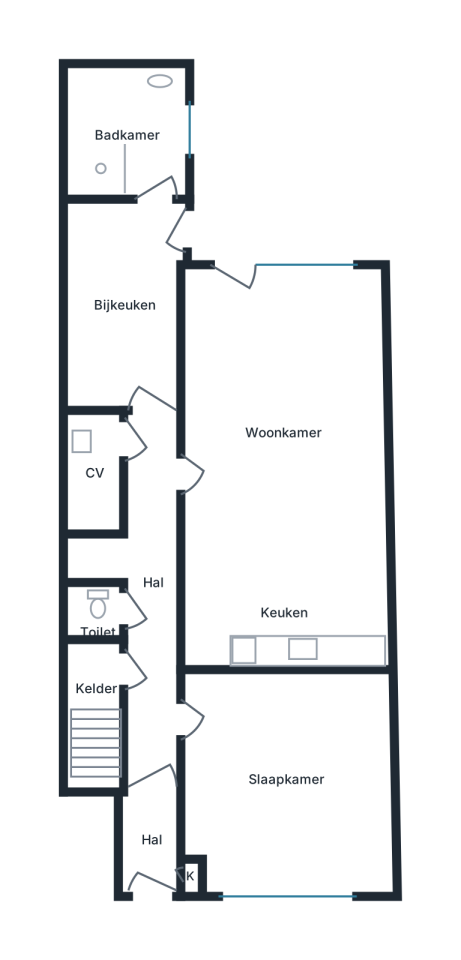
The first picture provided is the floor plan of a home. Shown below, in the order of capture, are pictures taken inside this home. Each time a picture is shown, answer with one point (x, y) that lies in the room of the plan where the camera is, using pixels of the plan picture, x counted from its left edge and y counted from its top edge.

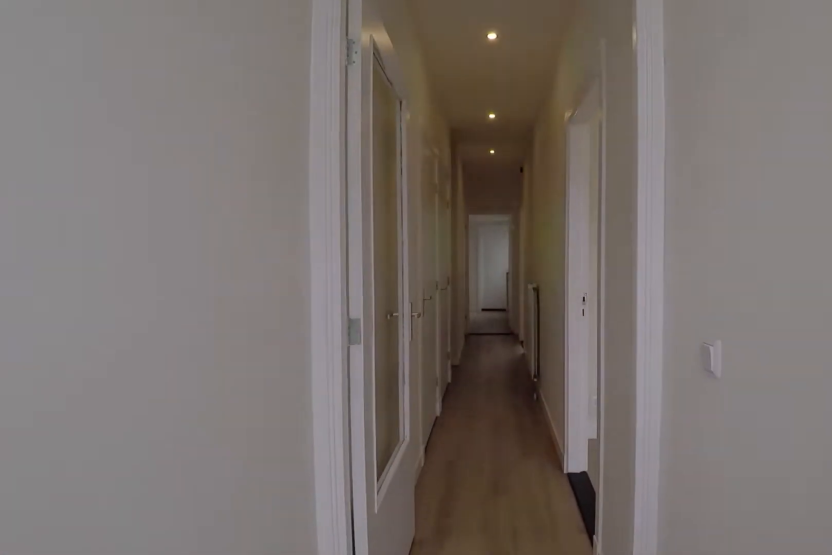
(151, 837)
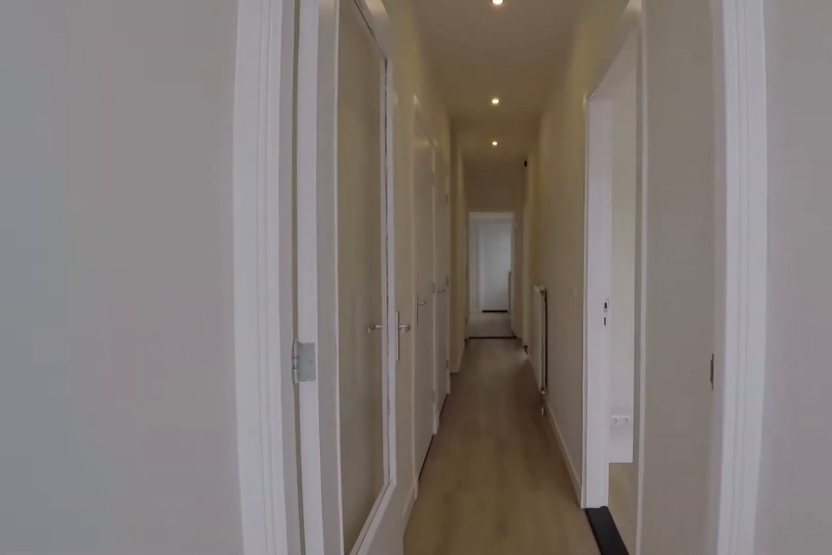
(151, 837)
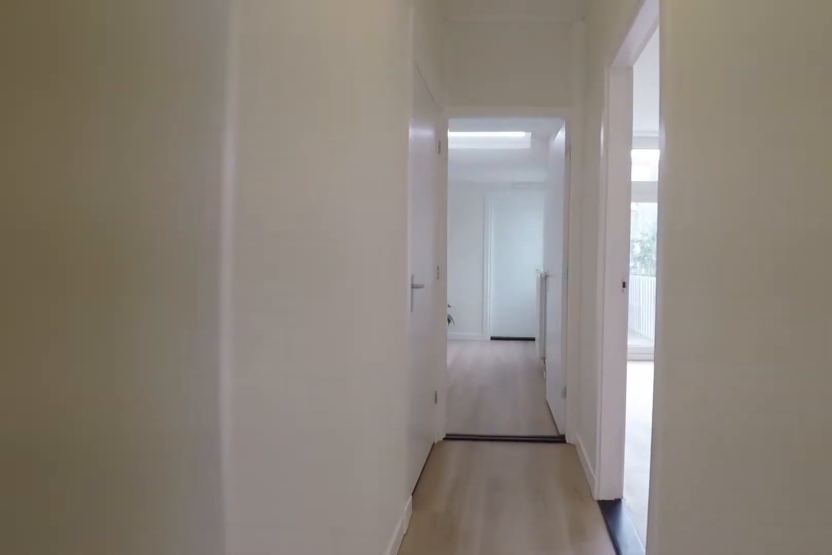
(146, 595)
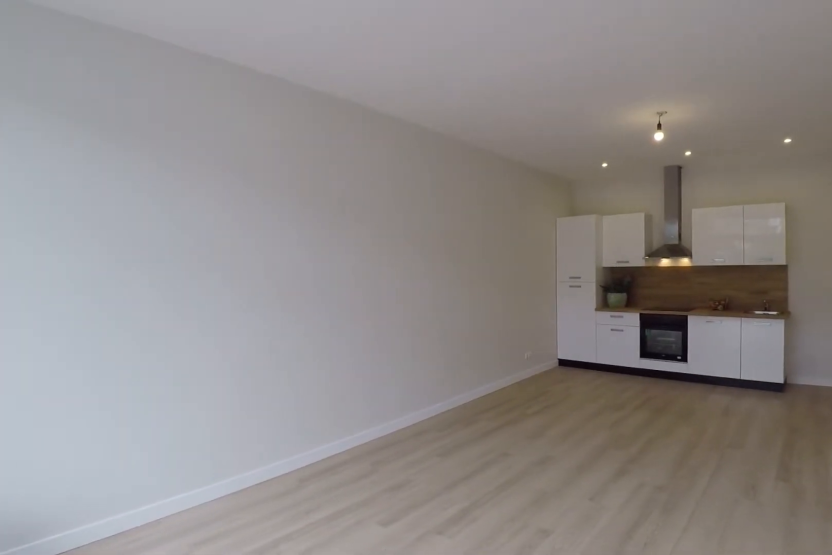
(282, 469)
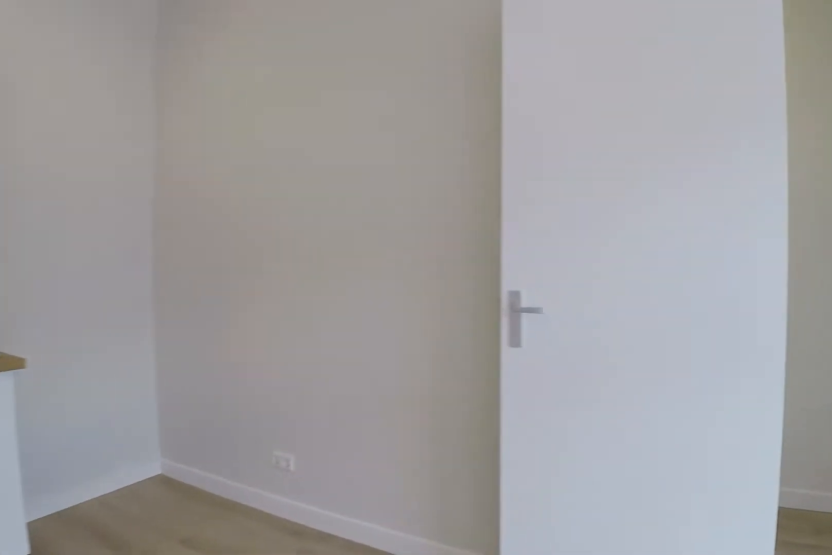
(282, 469)
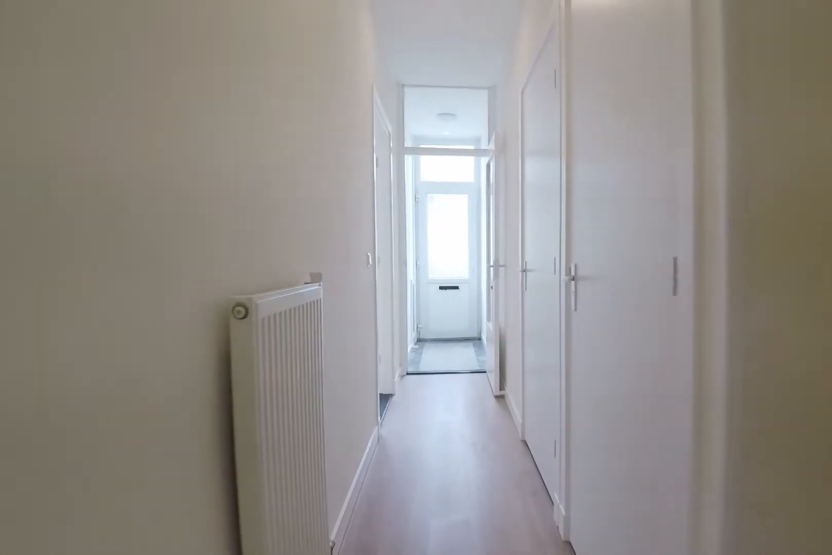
(146, 595)
